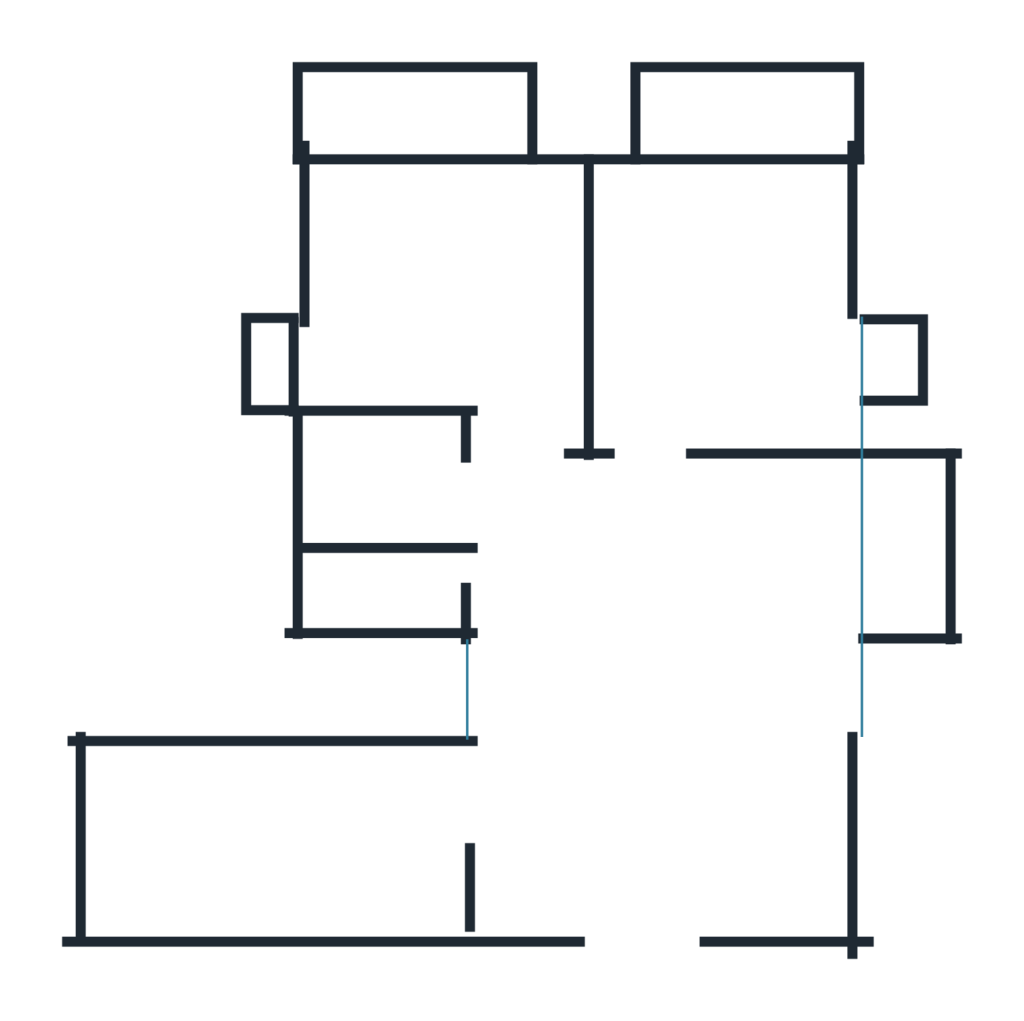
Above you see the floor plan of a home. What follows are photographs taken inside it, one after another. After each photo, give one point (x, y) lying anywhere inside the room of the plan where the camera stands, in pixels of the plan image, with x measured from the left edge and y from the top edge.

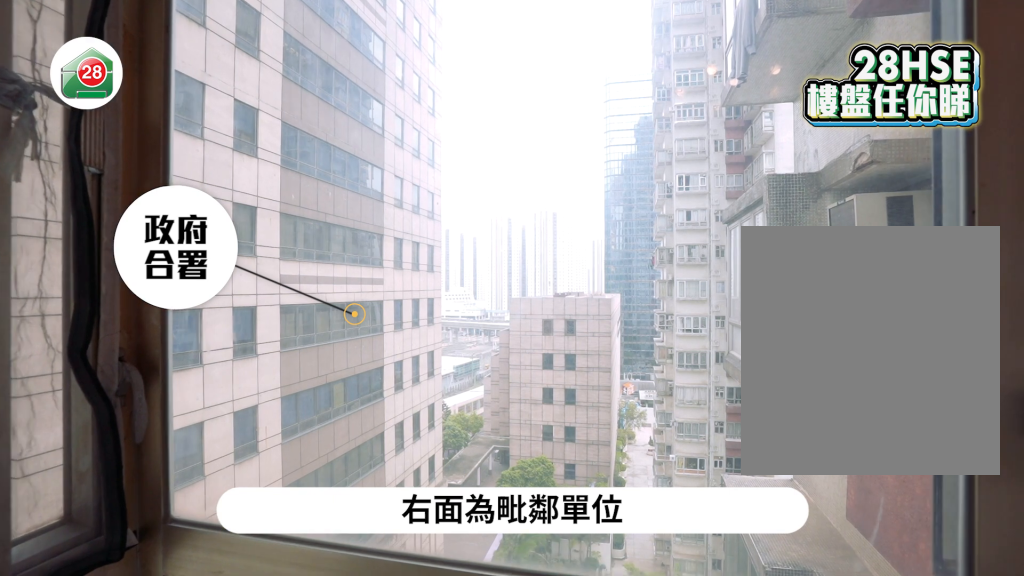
(665, 716)
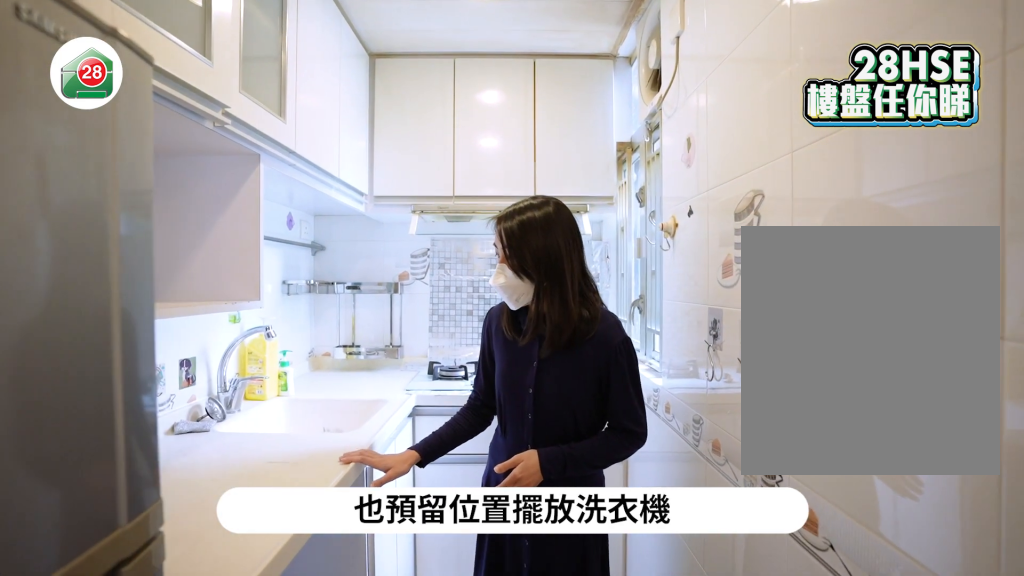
(324, 821)
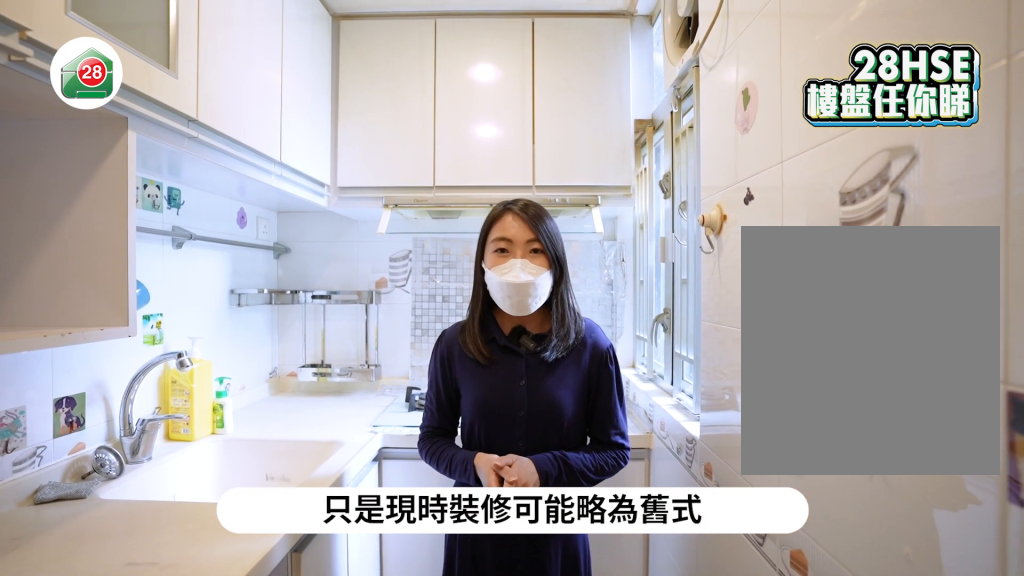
(324, 822)
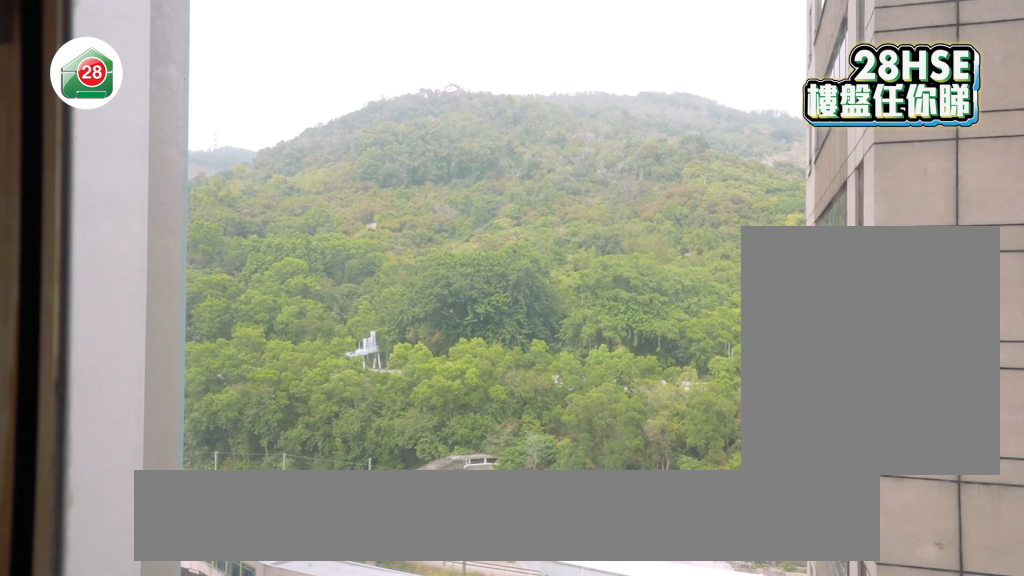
(725, 304)
